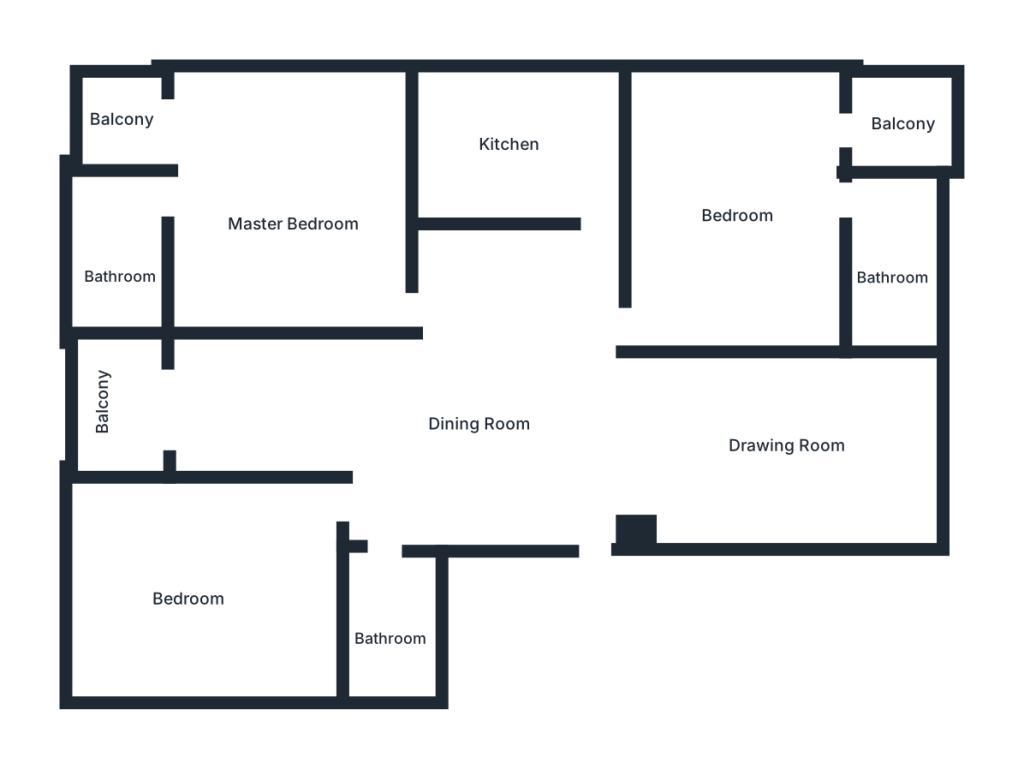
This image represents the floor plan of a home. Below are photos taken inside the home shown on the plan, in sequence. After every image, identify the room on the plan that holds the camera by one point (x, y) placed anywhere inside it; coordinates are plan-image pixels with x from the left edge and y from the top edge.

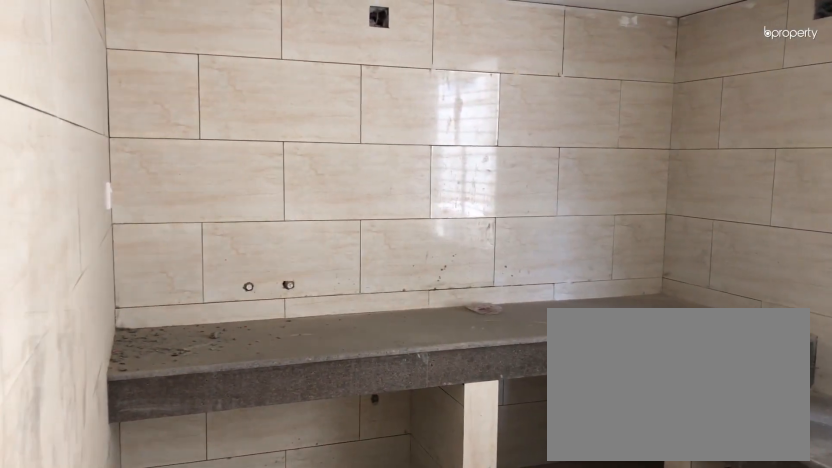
(502, 138)
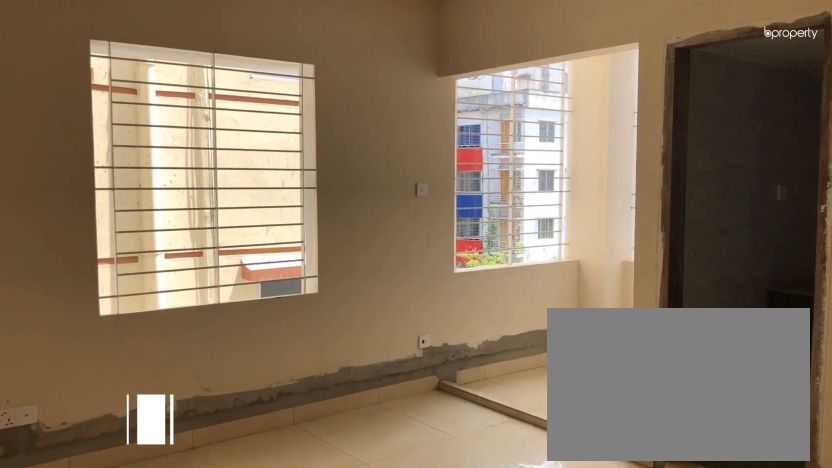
(736, 196)
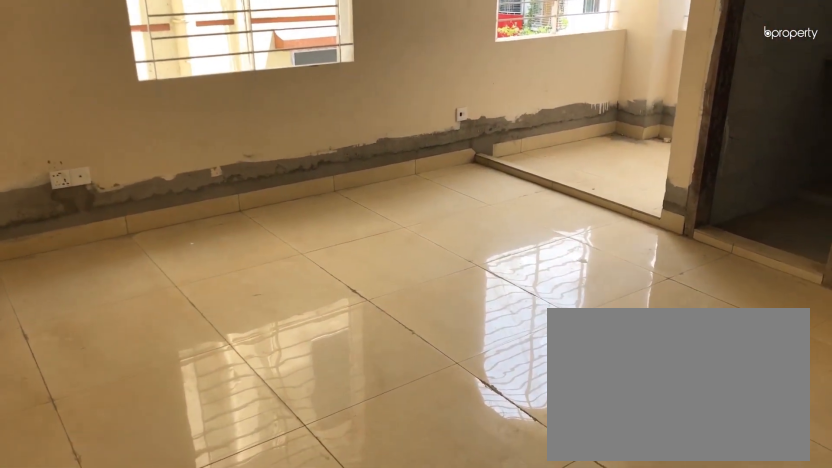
(736, 196)
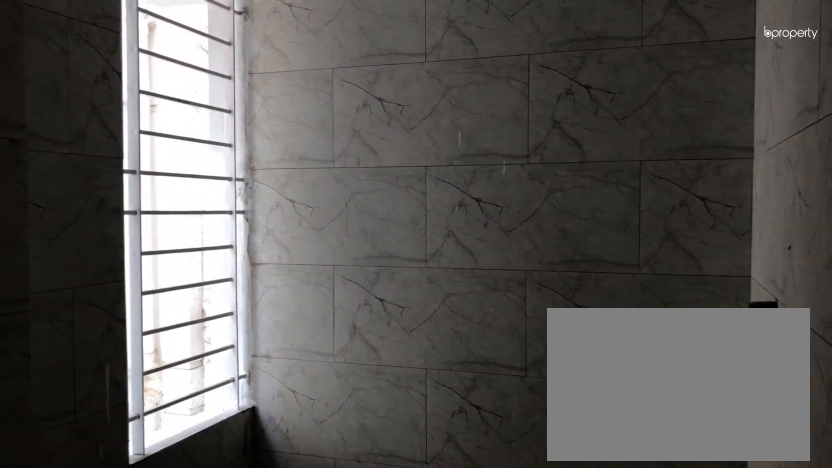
(885, 266)
